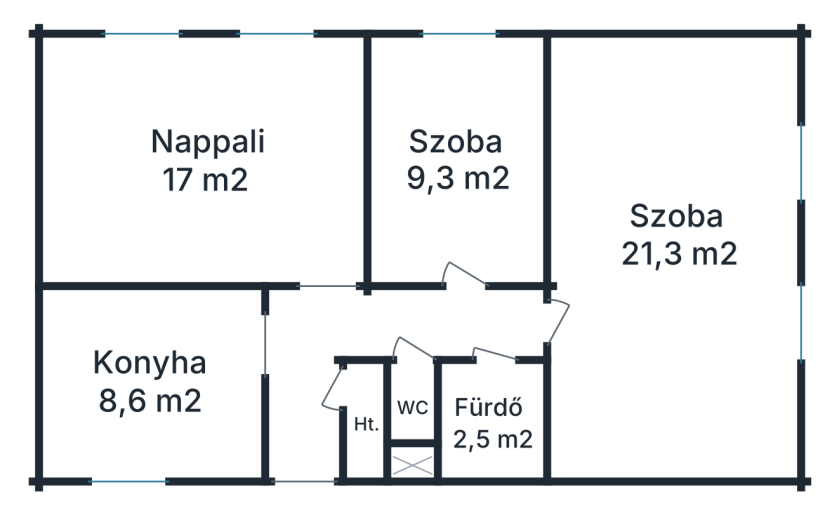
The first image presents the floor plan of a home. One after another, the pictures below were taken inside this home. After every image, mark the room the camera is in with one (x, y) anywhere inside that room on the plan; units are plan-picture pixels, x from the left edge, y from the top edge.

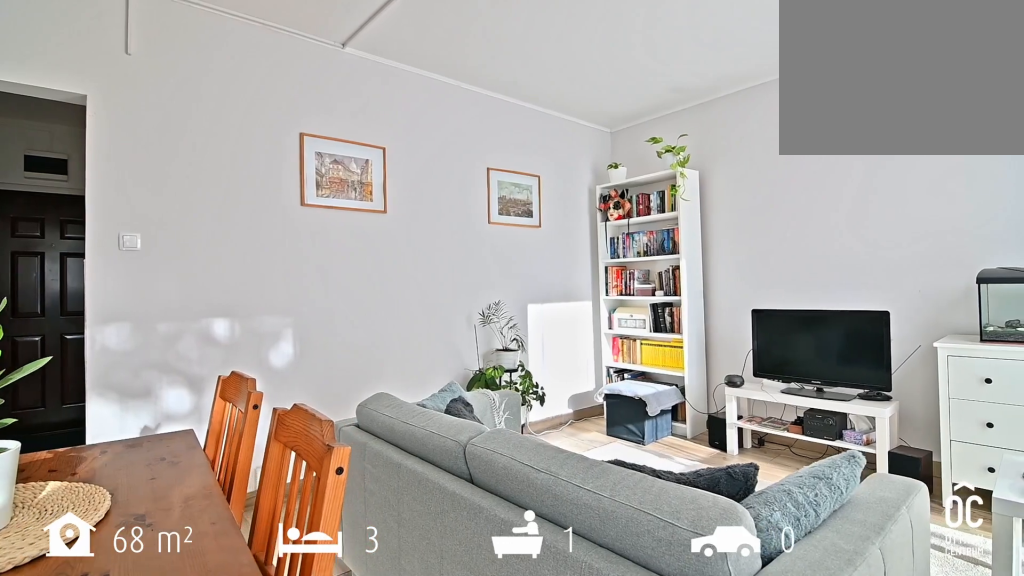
(206, 161)
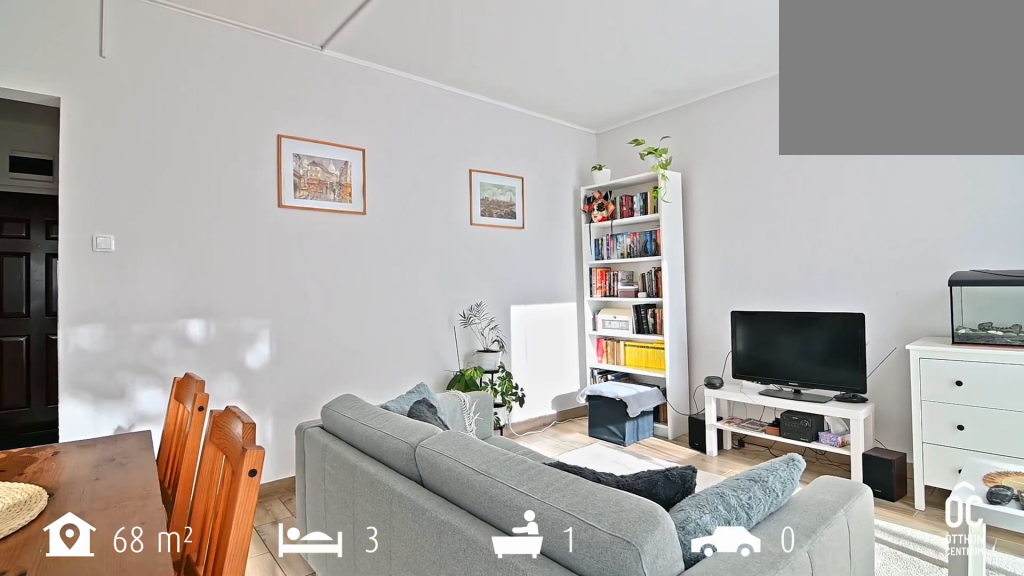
(206, 161)
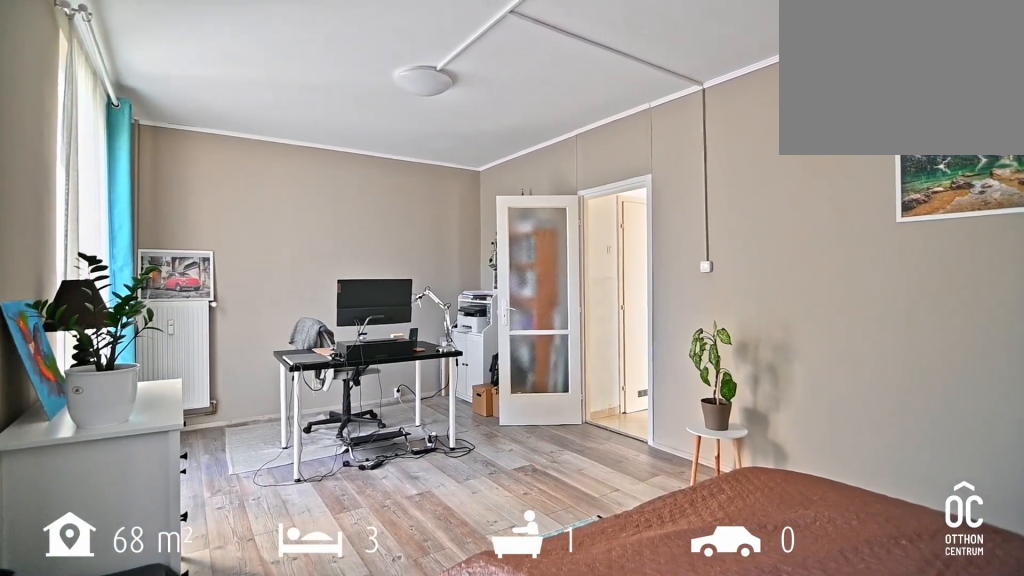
(673, 251)
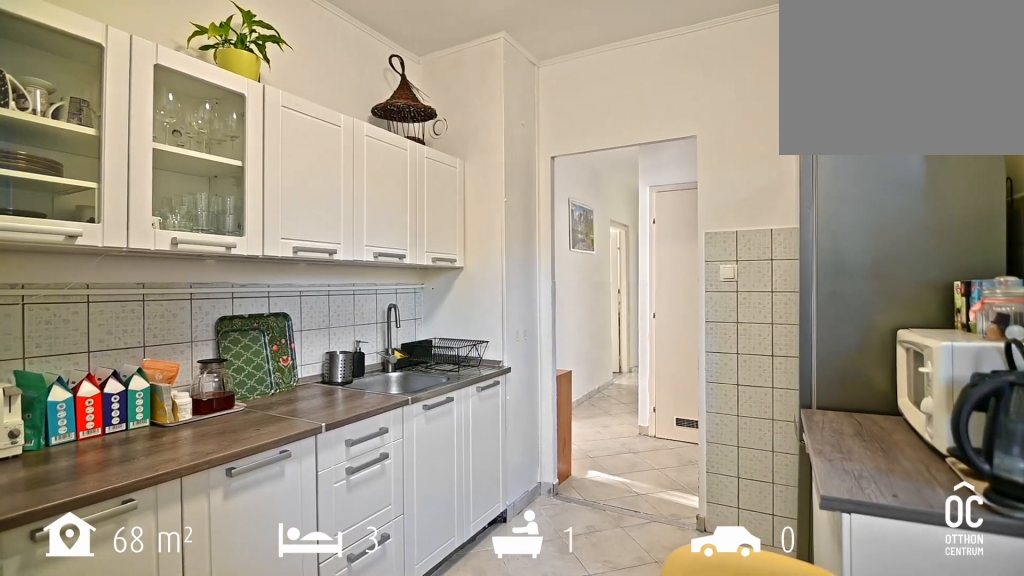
(158, 376)
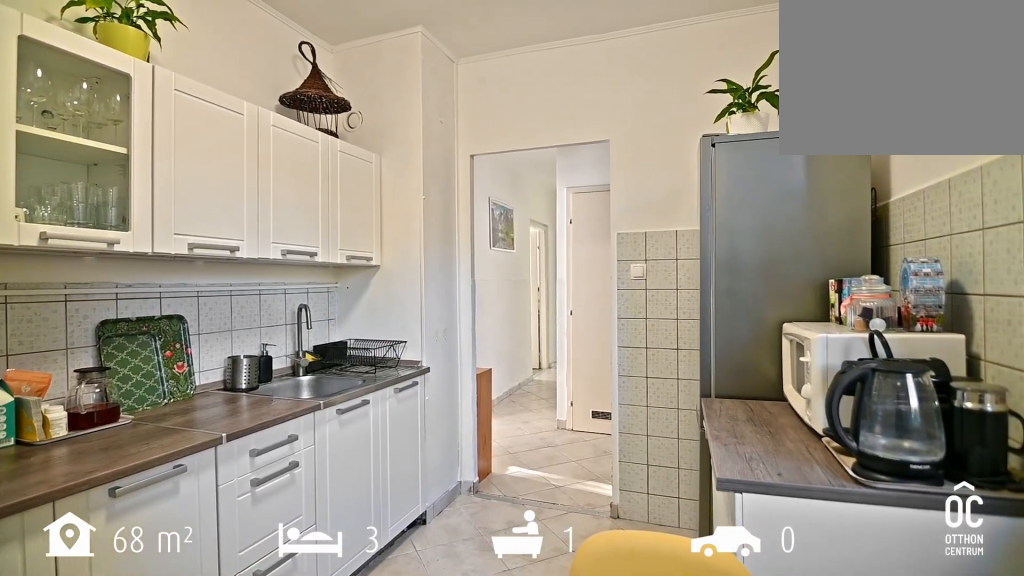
(158, 376)
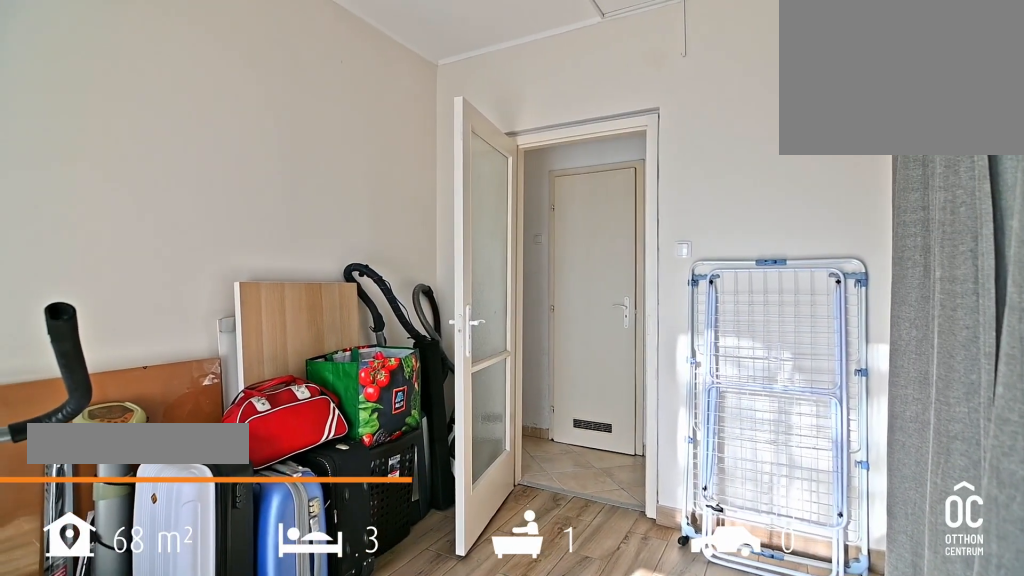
(464, 168)
